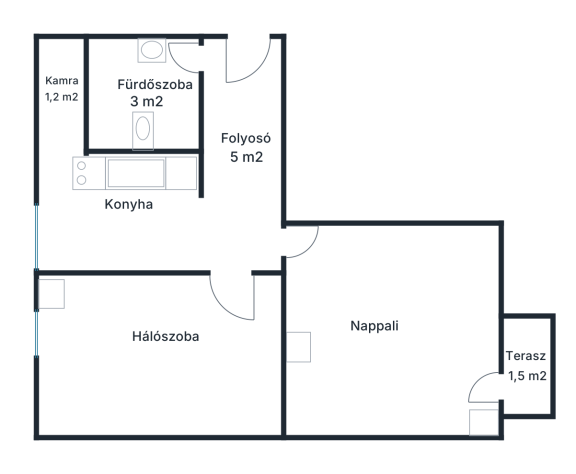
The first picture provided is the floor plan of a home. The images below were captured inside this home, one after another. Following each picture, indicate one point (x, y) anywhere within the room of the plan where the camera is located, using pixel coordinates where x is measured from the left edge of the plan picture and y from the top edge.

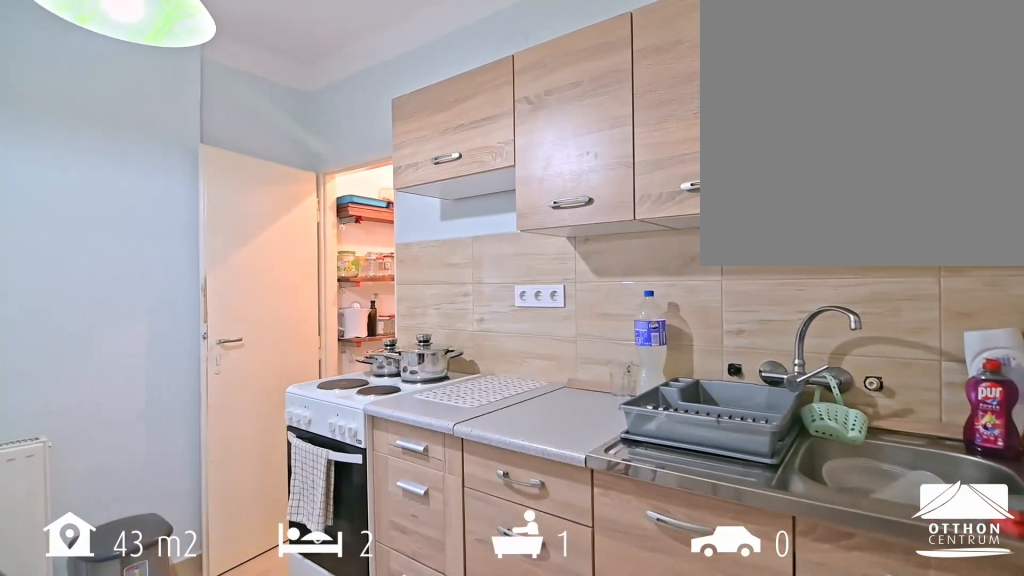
(136, 225)
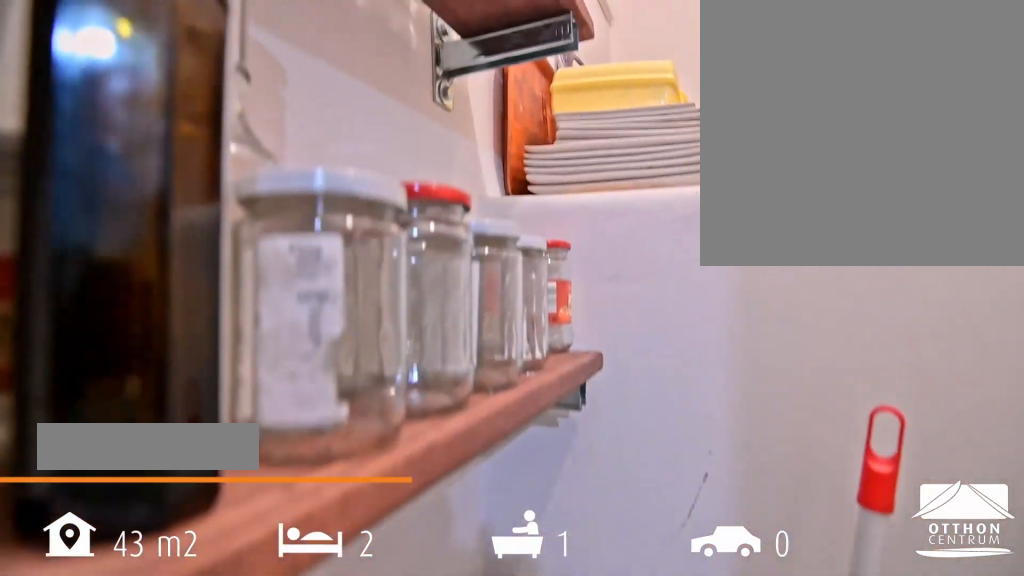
(60, 85)
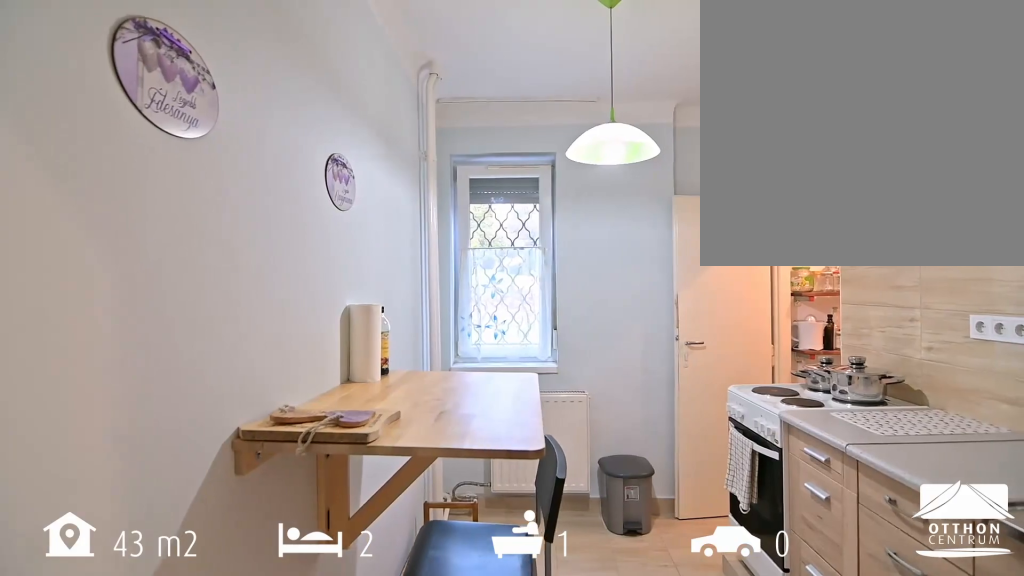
(198, 232)
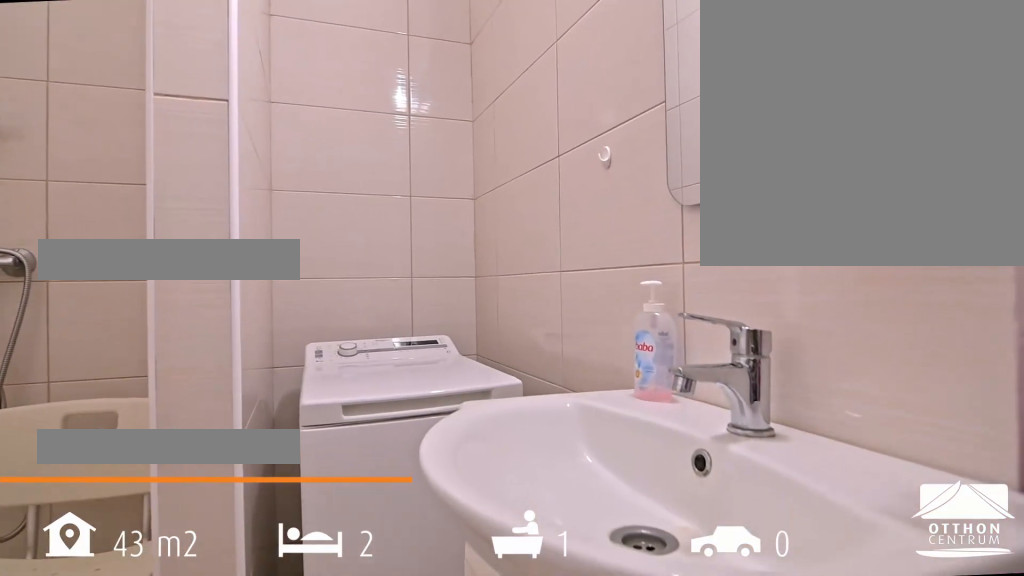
(141, 98)
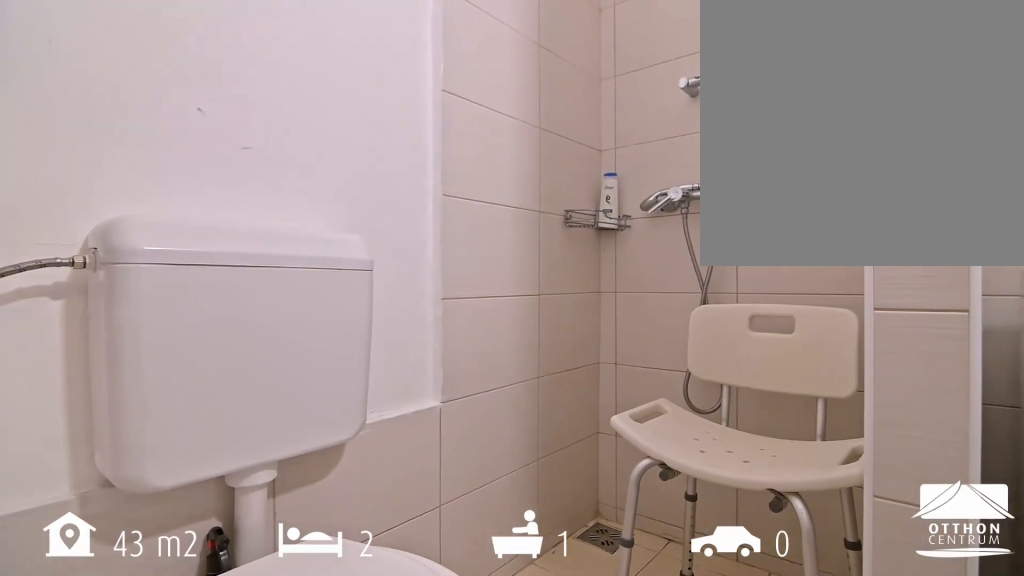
(141, 98)
